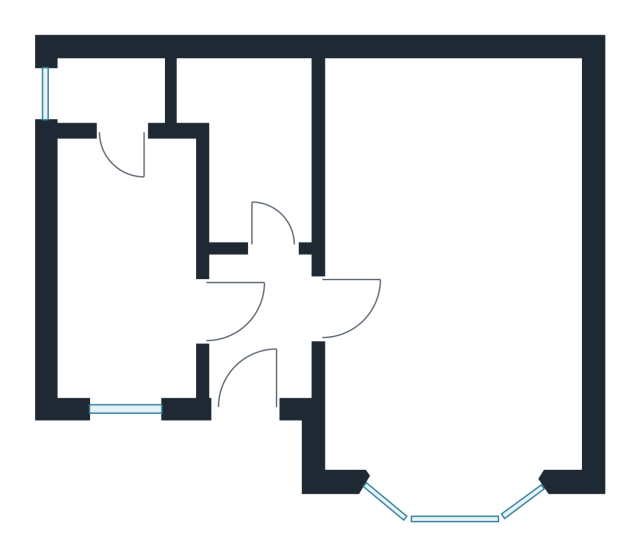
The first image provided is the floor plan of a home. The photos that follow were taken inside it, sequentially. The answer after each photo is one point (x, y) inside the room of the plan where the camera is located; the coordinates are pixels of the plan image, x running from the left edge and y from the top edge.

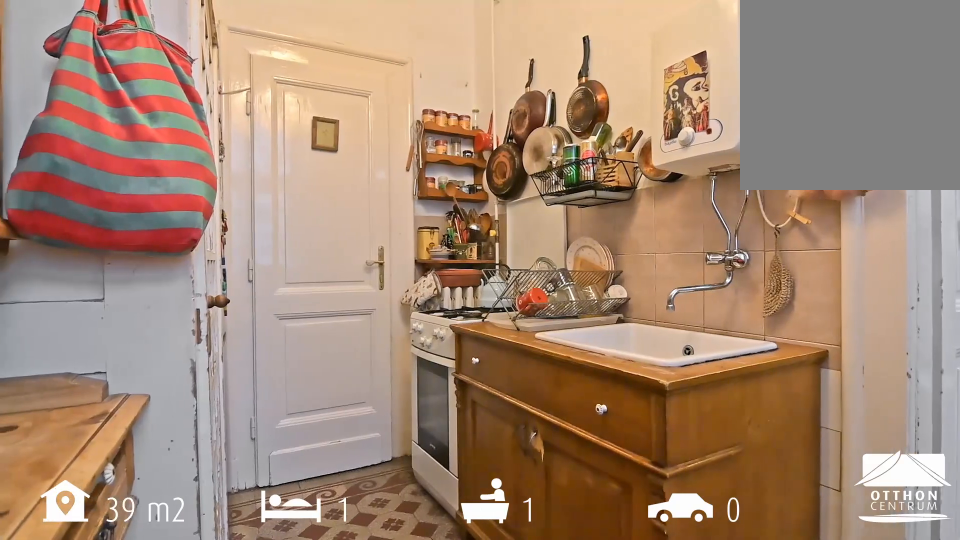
(124, 281)
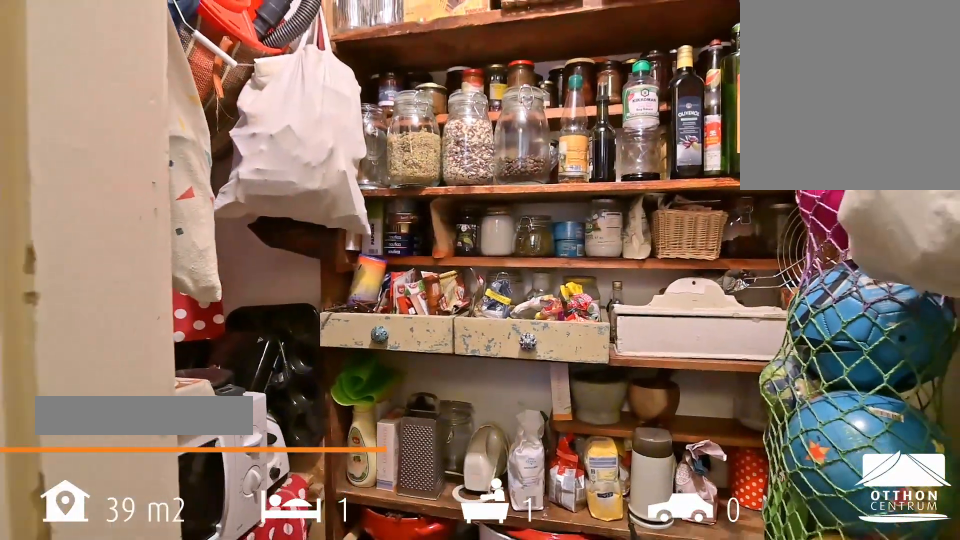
(111, 92)
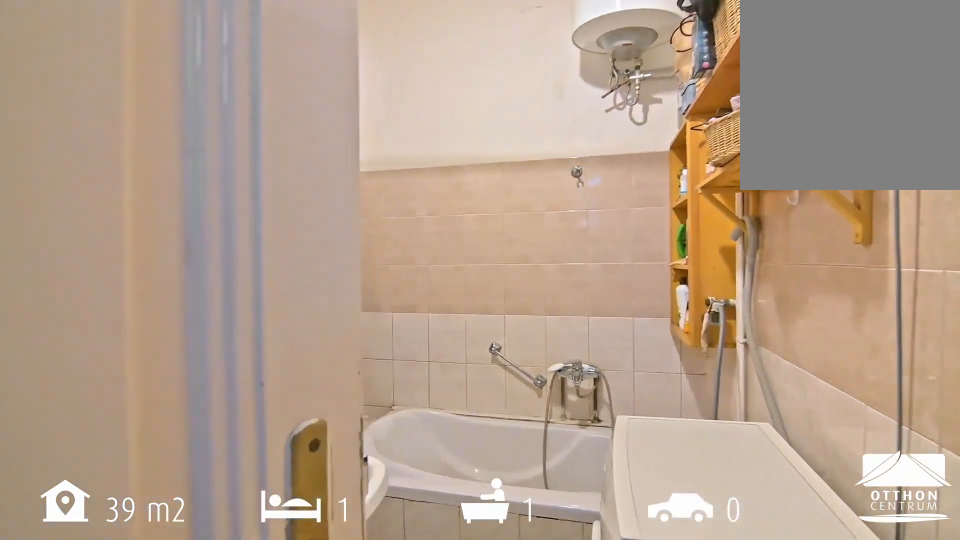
(255, 141)
